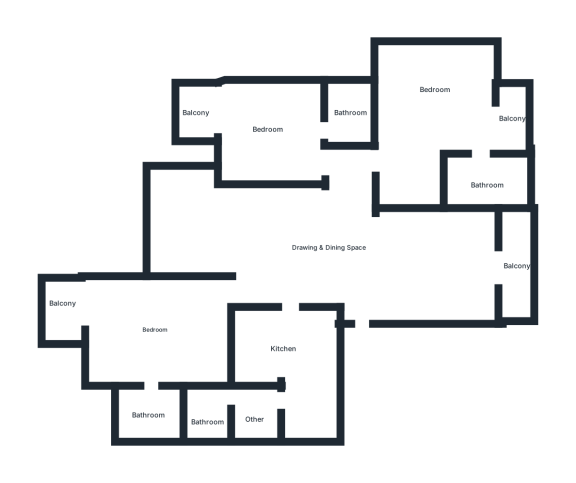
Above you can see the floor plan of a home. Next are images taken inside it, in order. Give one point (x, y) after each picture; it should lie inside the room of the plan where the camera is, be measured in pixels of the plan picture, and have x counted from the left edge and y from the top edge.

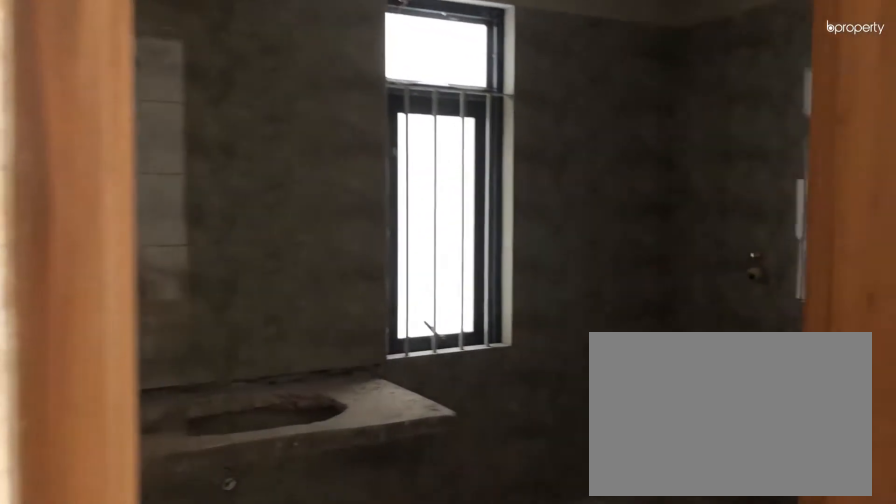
(150, 378)
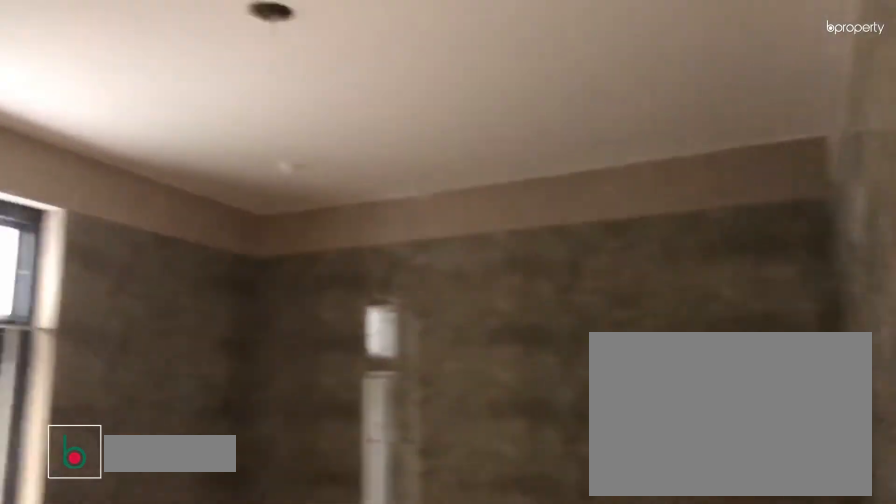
(158, 409)
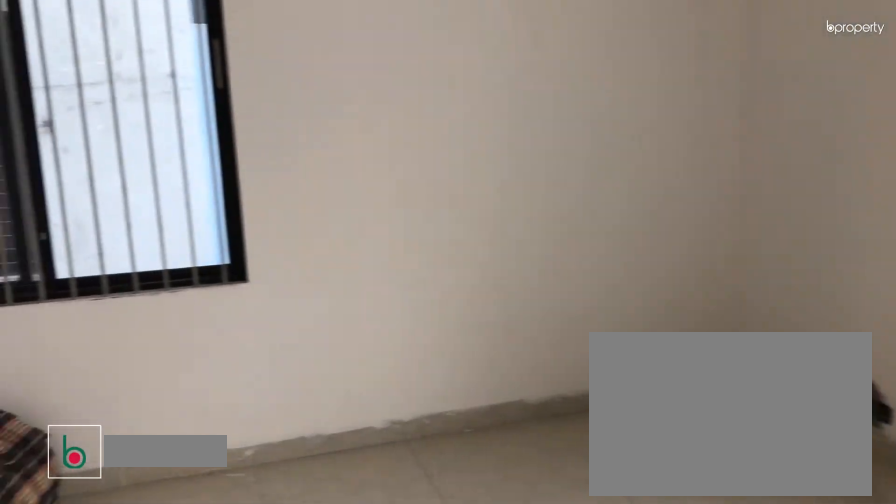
(439, 117)
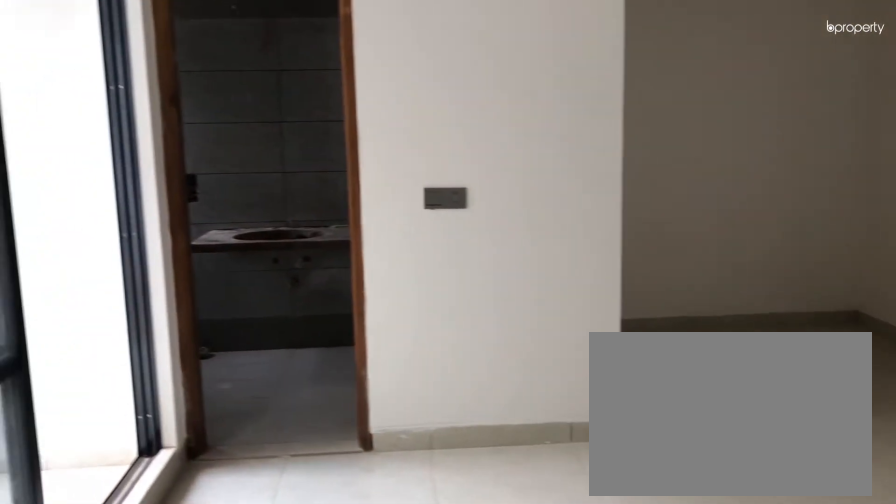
(439, 116)
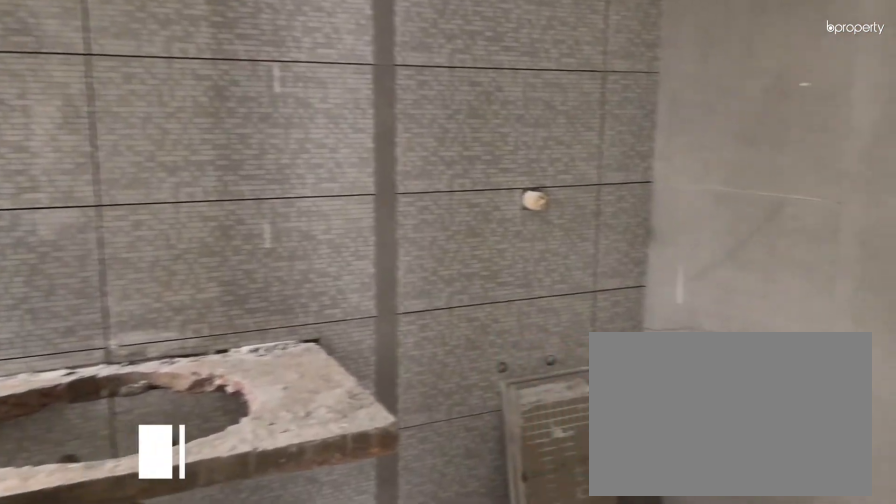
(481, 184)
